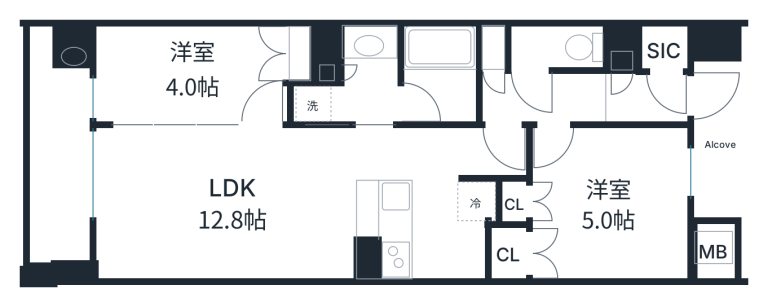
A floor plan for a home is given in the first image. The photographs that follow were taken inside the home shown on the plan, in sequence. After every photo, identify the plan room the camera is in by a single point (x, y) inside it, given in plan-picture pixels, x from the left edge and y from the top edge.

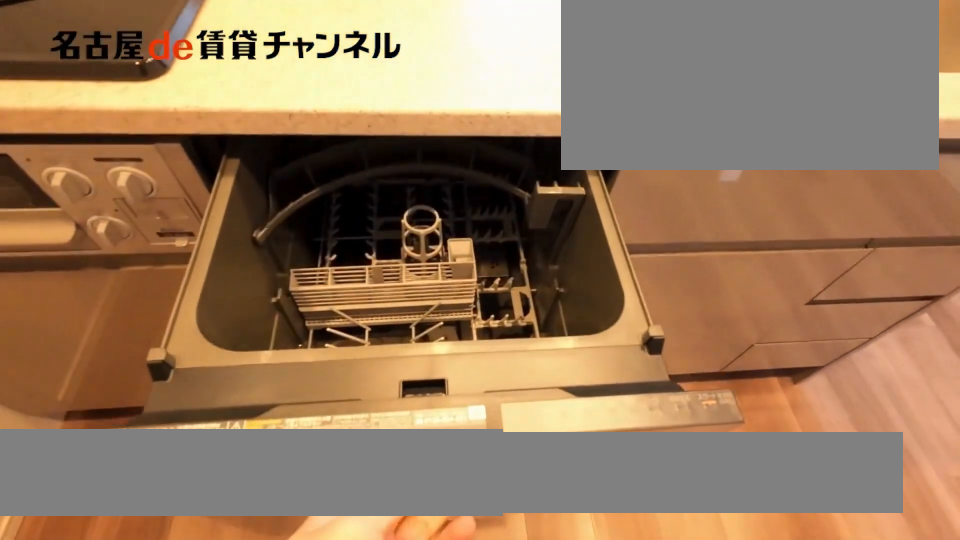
(416, 229)
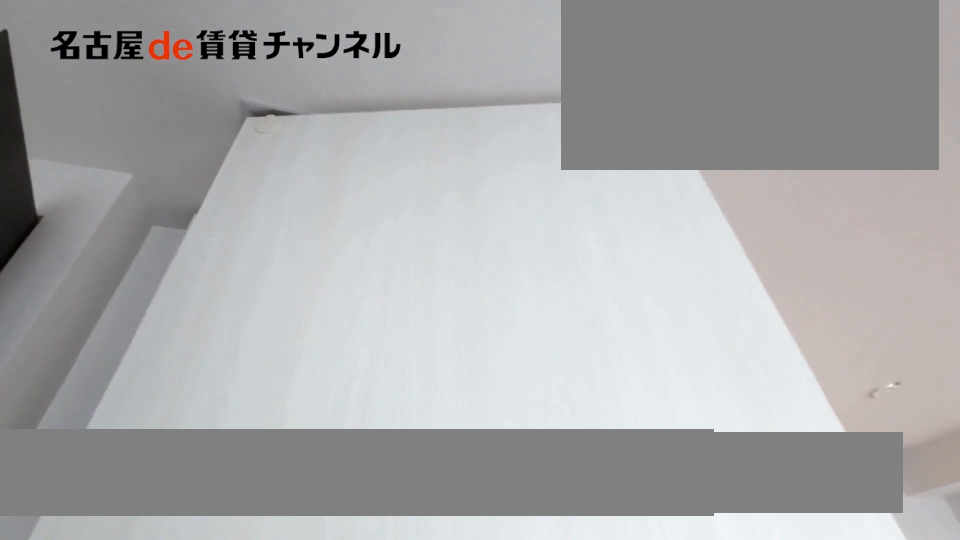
(188, 77)
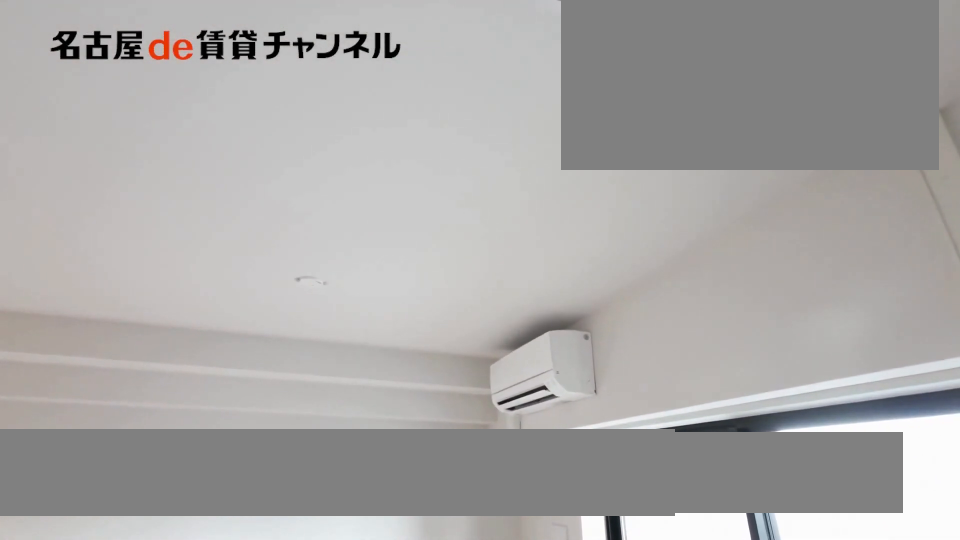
(221, 201)
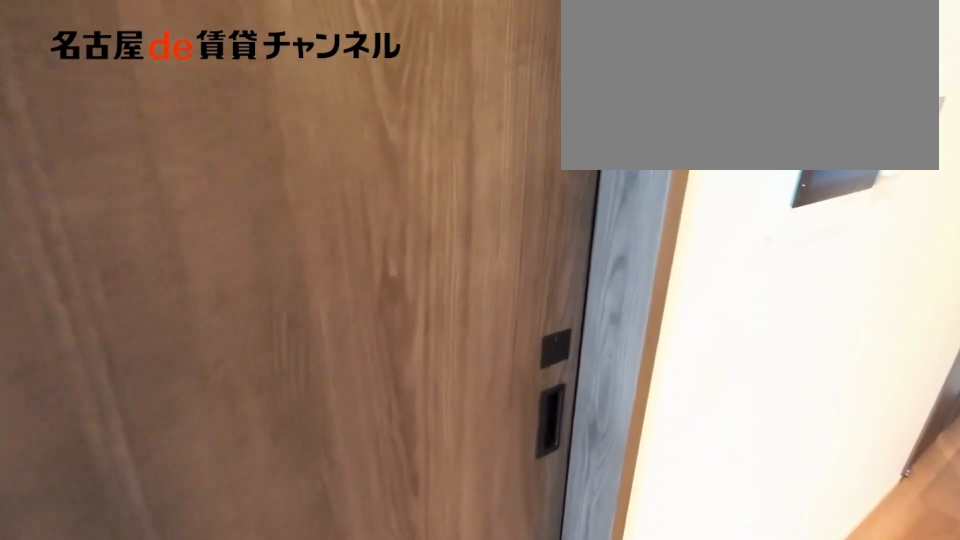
(221, 201)
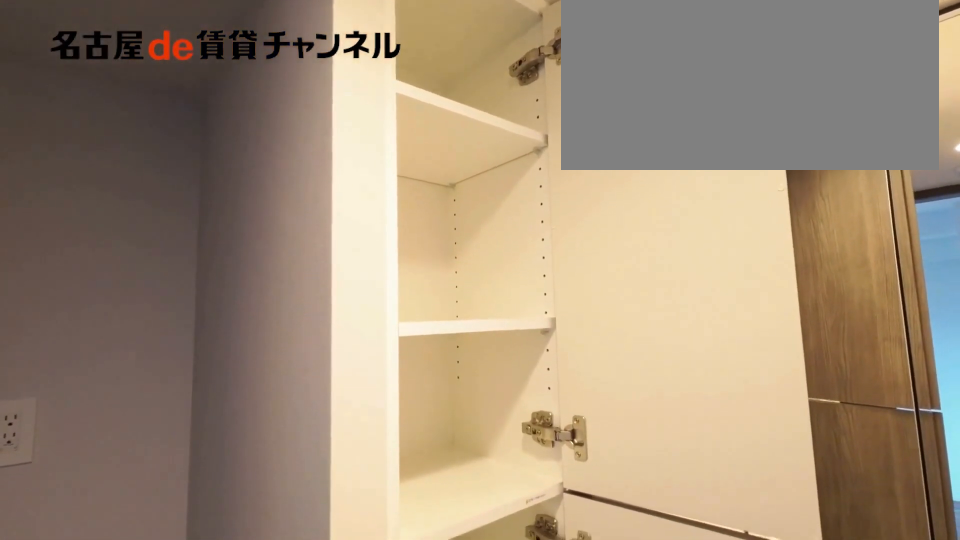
(348, 80)
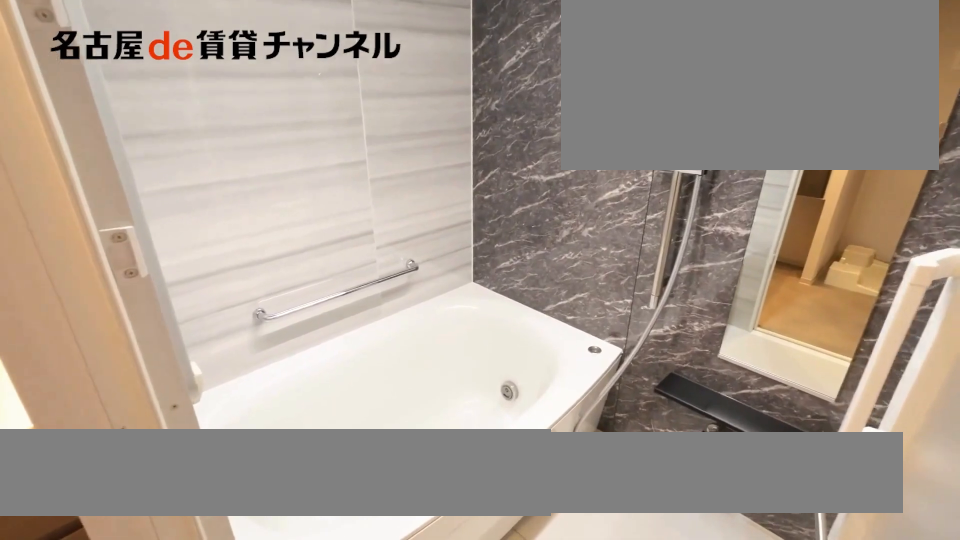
(438, 76)
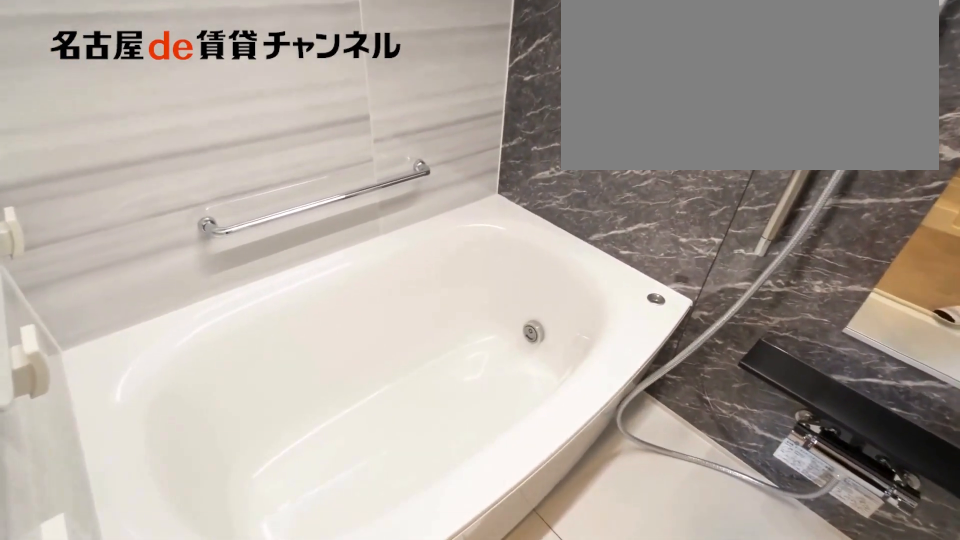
(438, 76)
